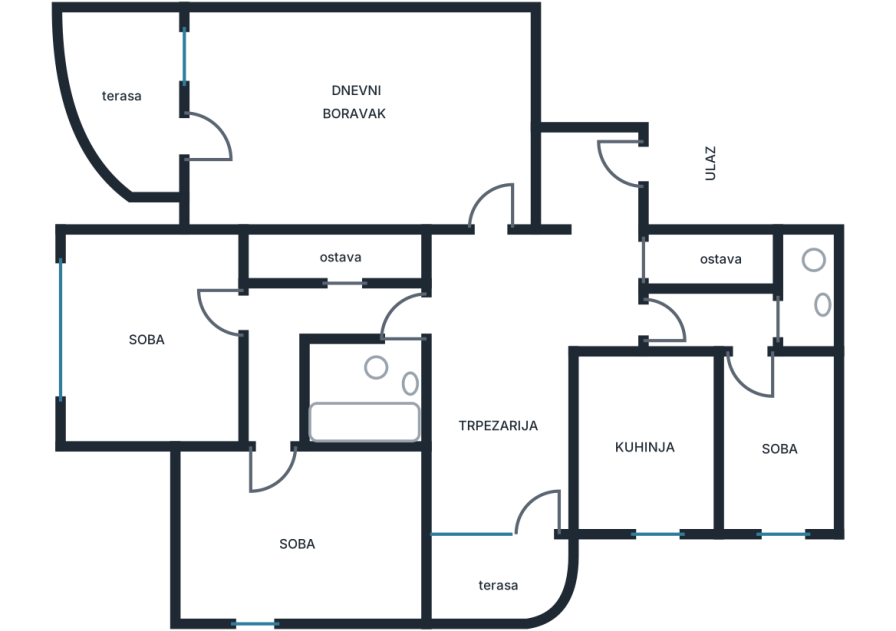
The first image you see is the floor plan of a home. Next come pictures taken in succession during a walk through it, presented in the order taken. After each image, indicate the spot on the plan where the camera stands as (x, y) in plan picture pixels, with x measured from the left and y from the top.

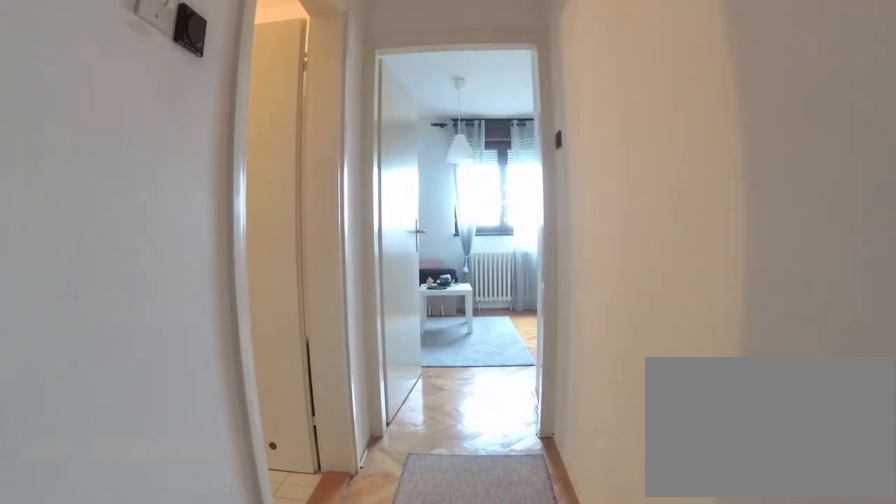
(268, 305)
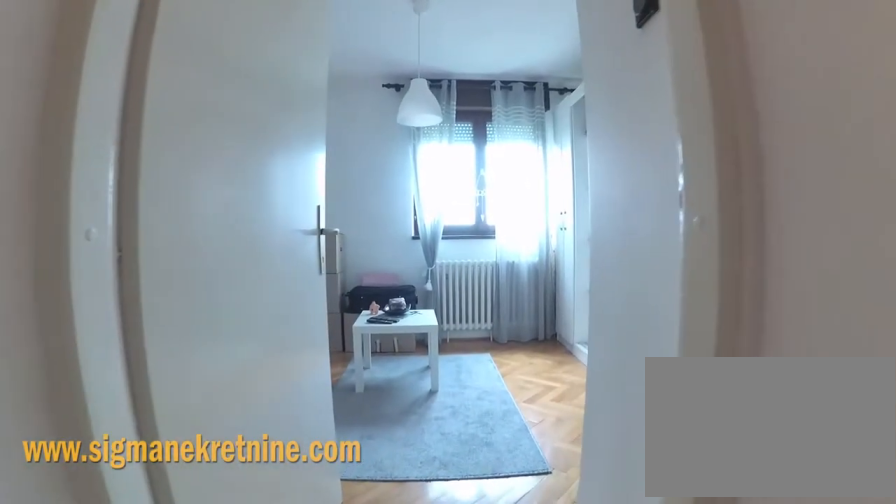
(268, 359)
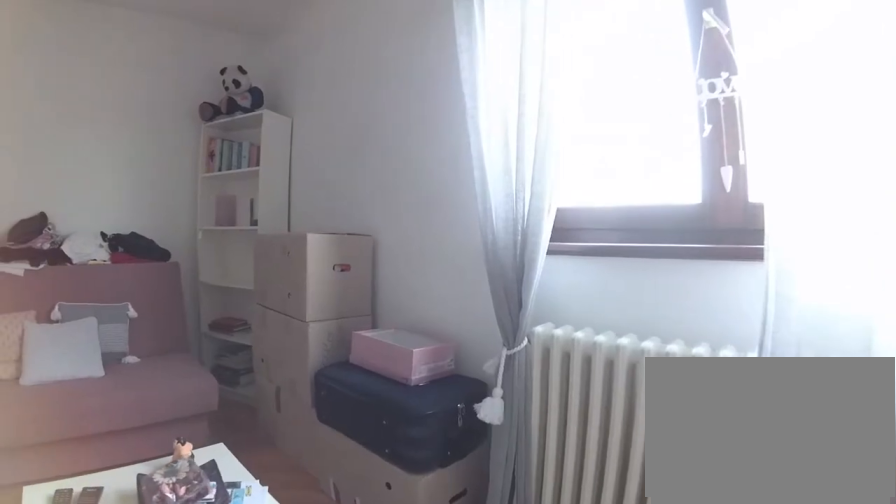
(258, 572)
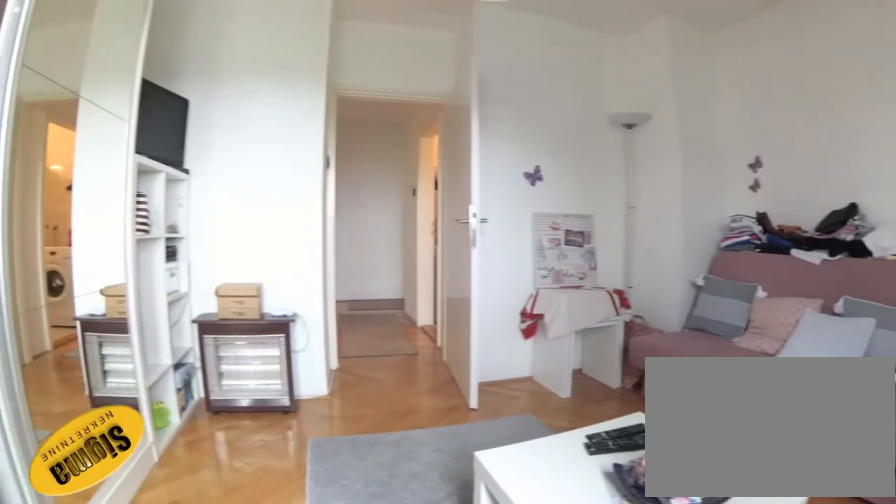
(287, 617)
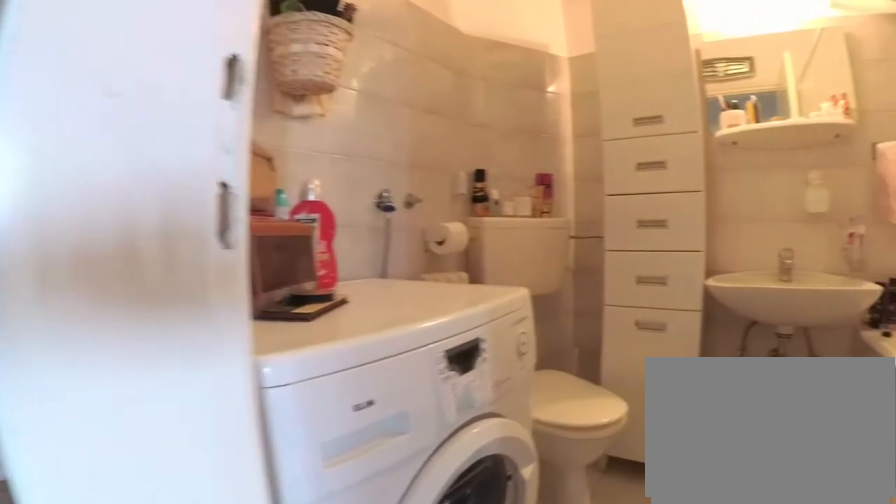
(262, 407)
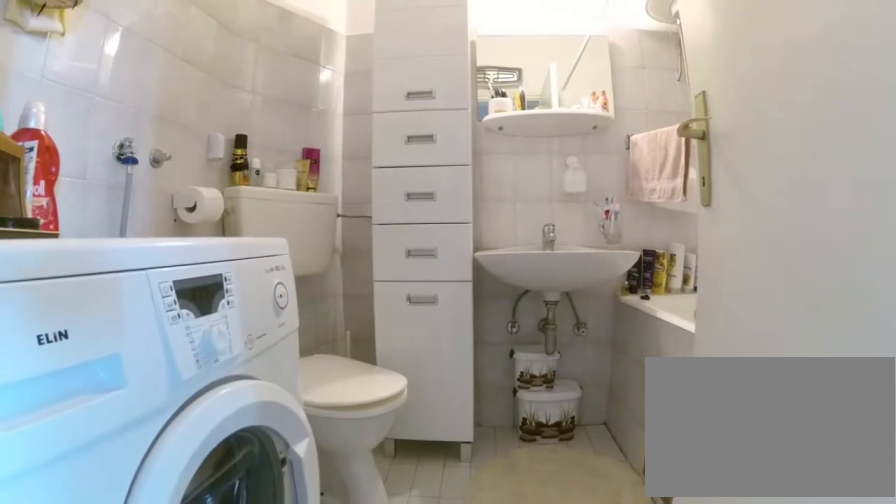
(281, 394)
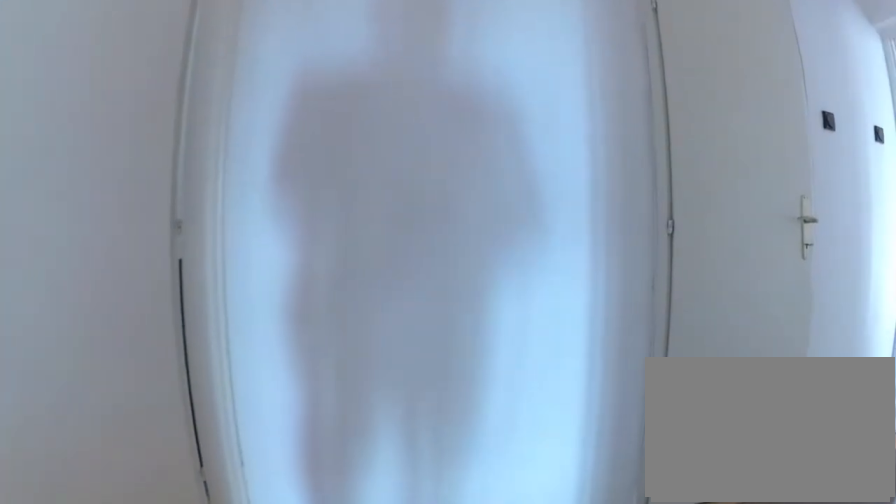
(274, 371)
